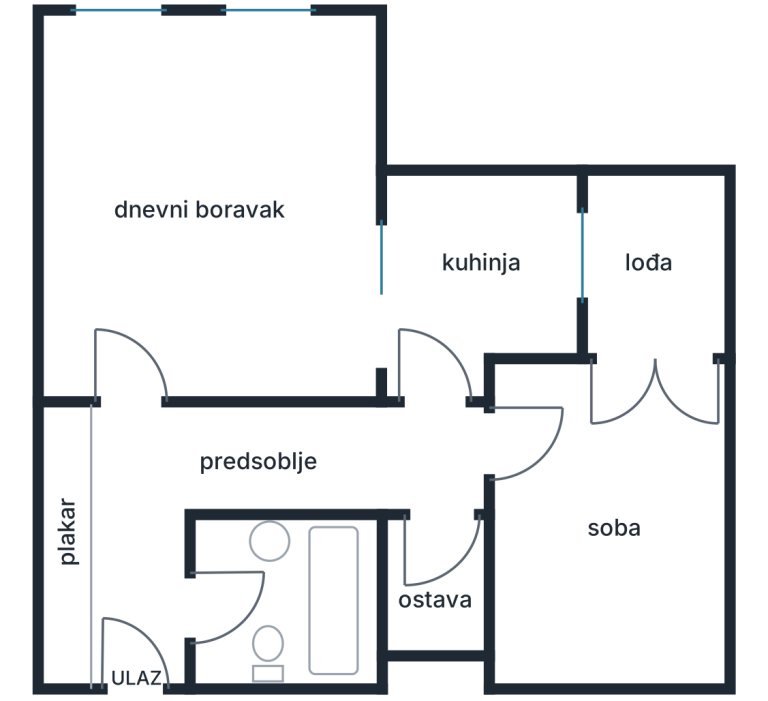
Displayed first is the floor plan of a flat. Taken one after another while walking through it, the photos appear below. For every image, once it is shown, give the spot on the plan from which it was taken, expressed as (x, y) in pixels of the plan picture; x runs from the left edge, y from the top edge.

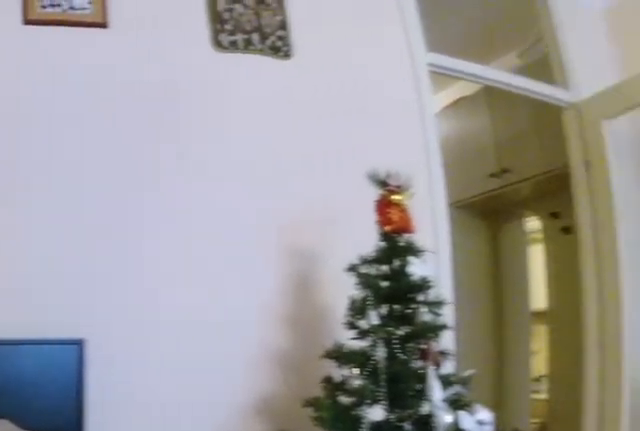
(345, 275)
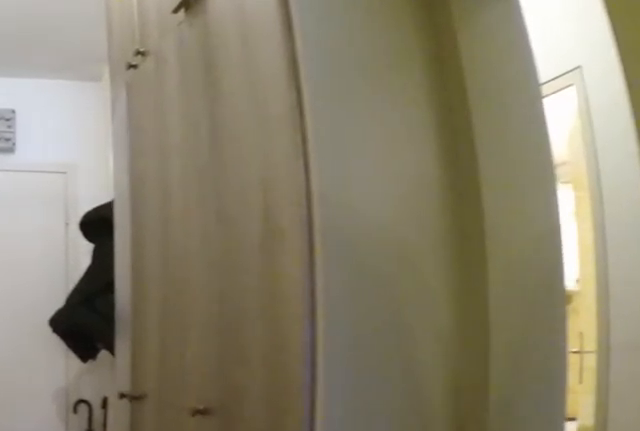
(133, 386)
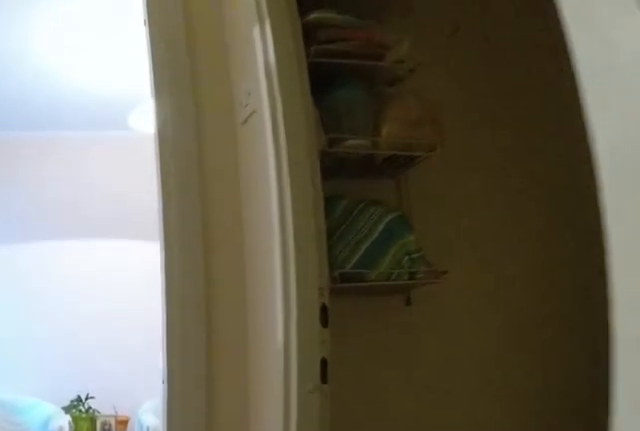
(327, 459)
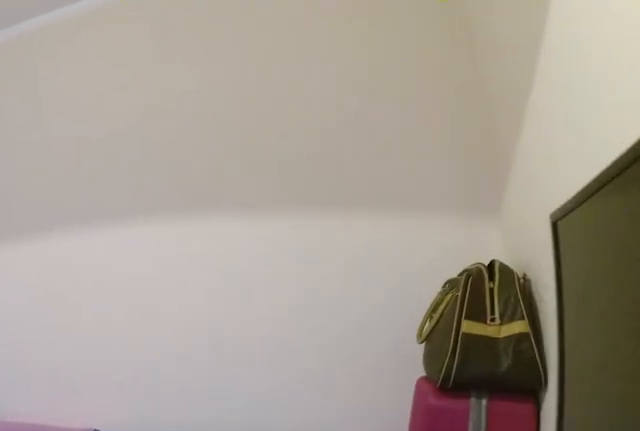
(495, 468)
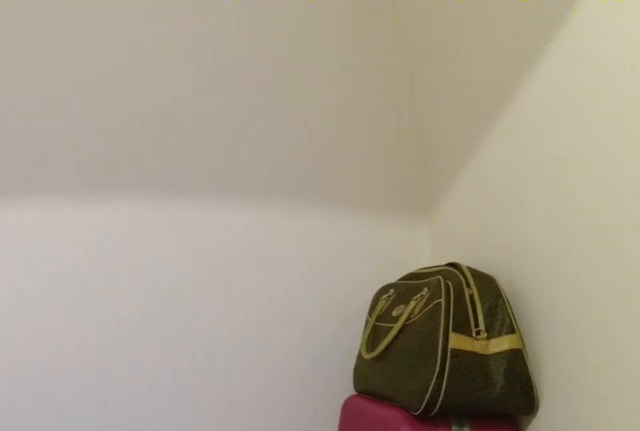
(514, 540)
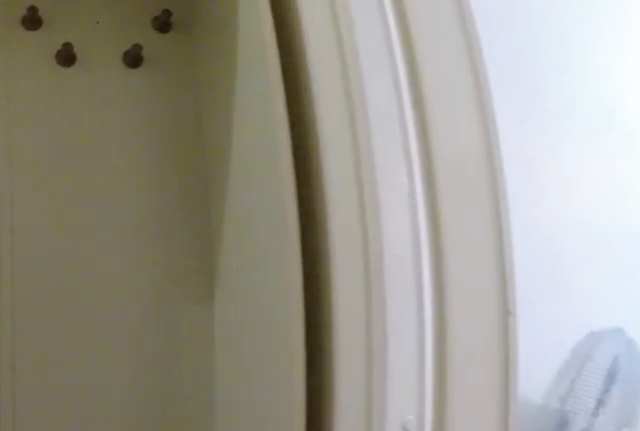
(146, 463)
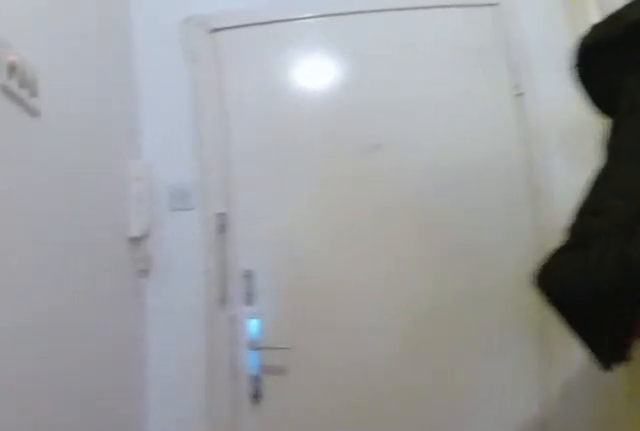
(133, 594)
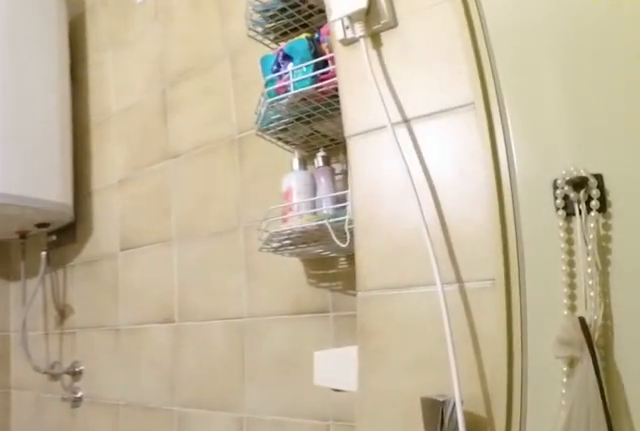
(176, 602)
